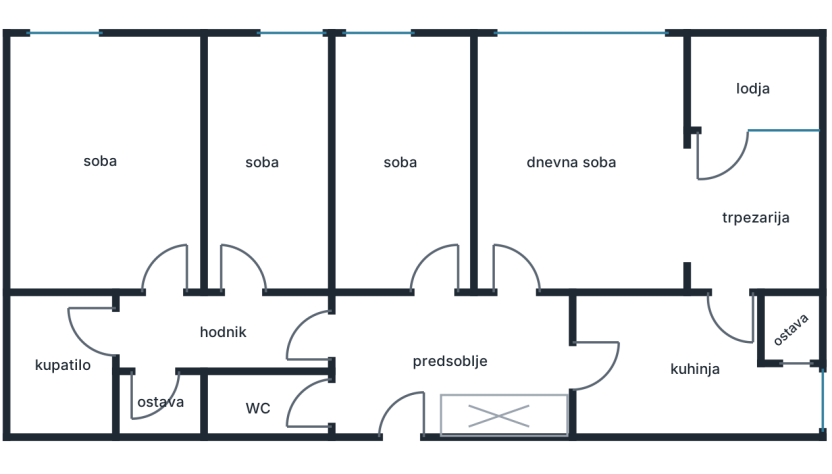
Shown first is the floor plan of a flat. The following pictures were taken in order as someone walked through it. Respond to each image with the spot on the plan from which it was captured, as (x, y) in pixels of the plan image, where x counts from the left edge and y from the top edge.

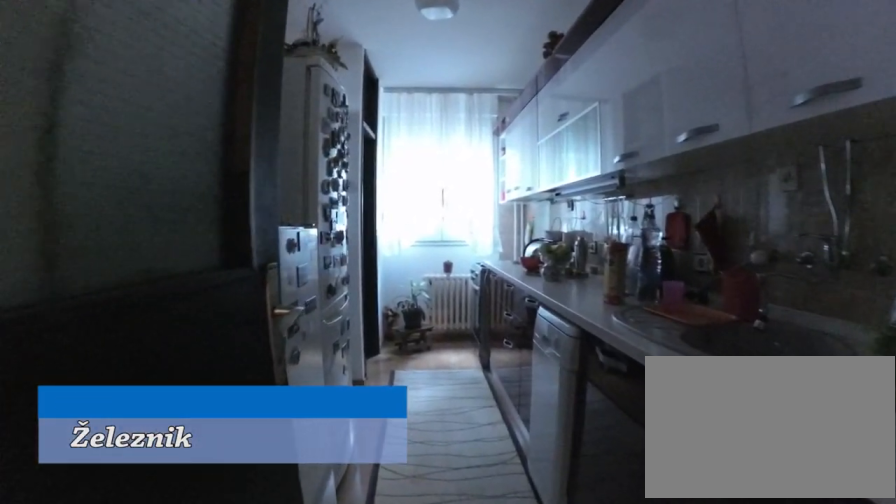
(545, 372)
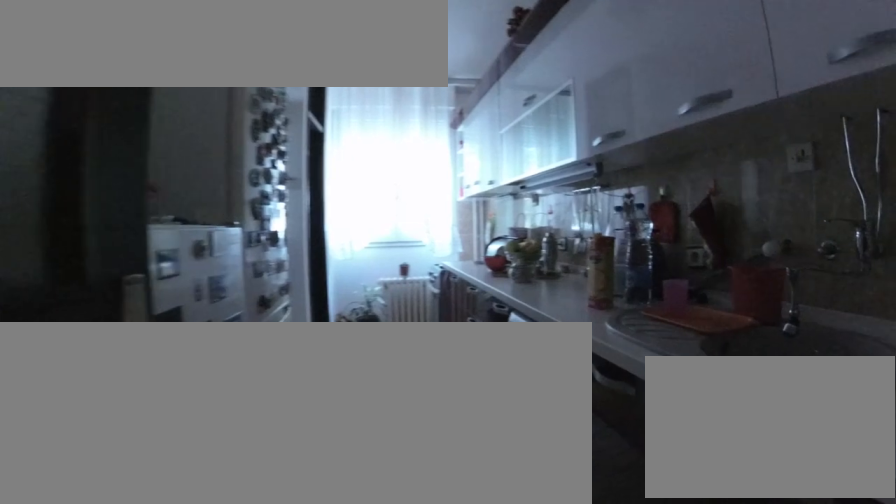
(555, 372)
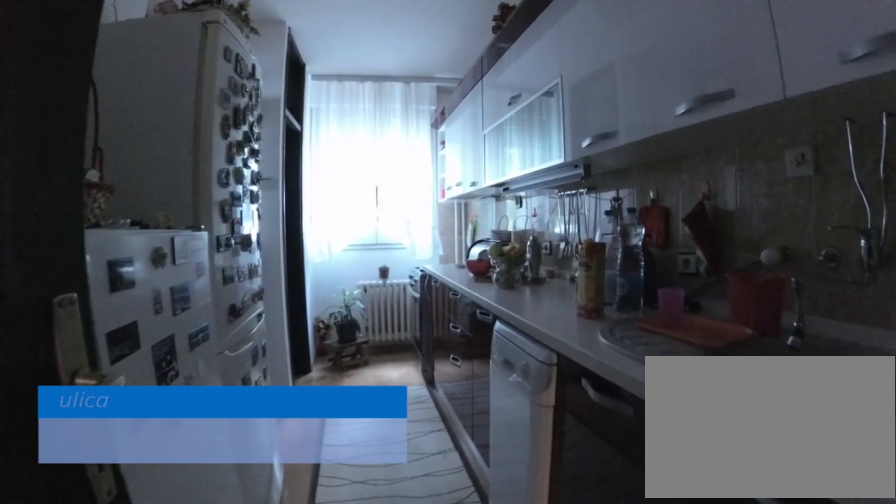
(562, 372)
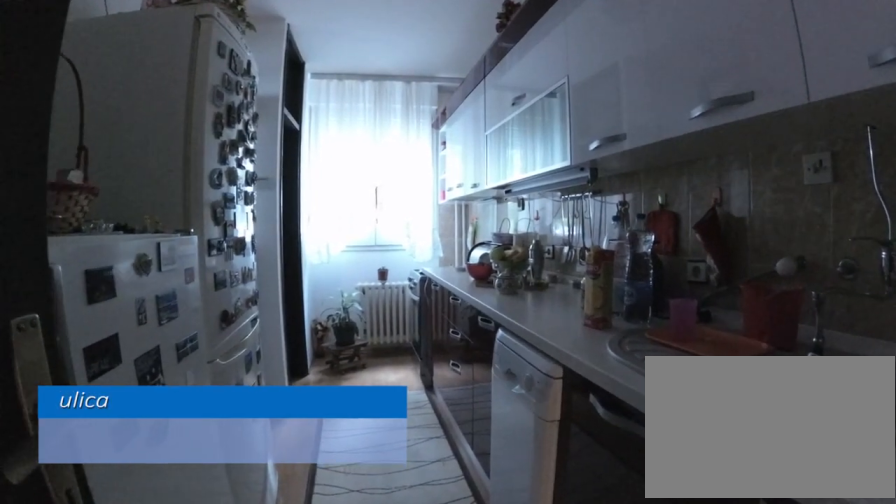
(571, 372)
